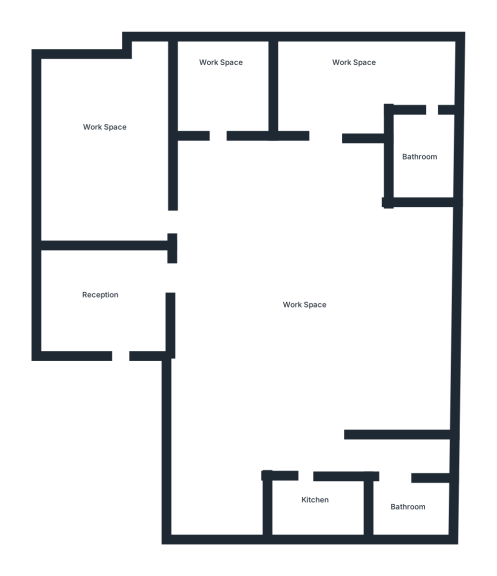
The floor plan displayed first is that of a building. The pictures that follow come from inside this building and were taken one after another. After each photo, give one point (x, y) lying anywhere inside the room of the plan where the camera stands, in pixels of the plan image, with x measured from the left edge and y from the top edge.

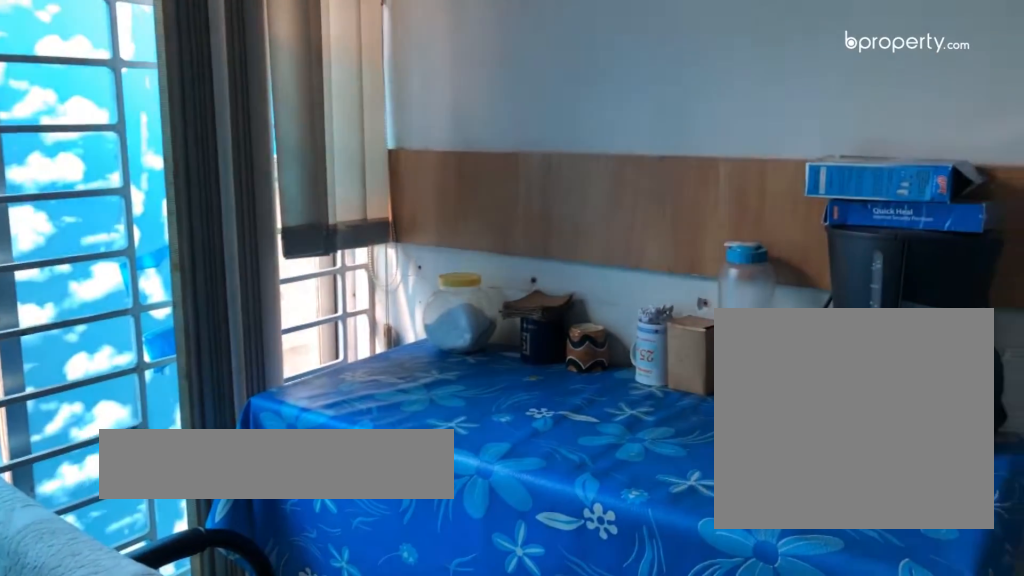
(316, 511)
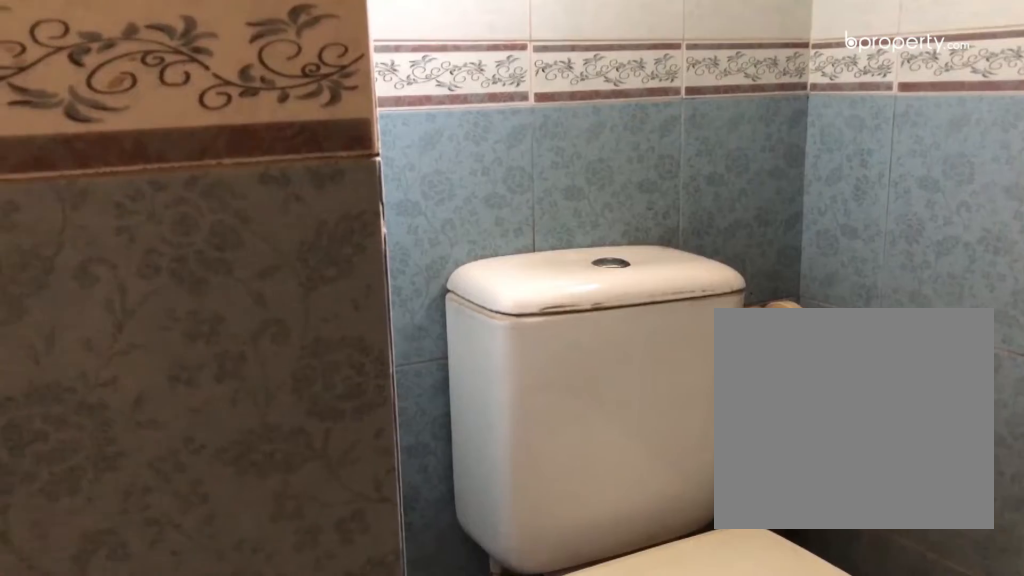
(409, 513)
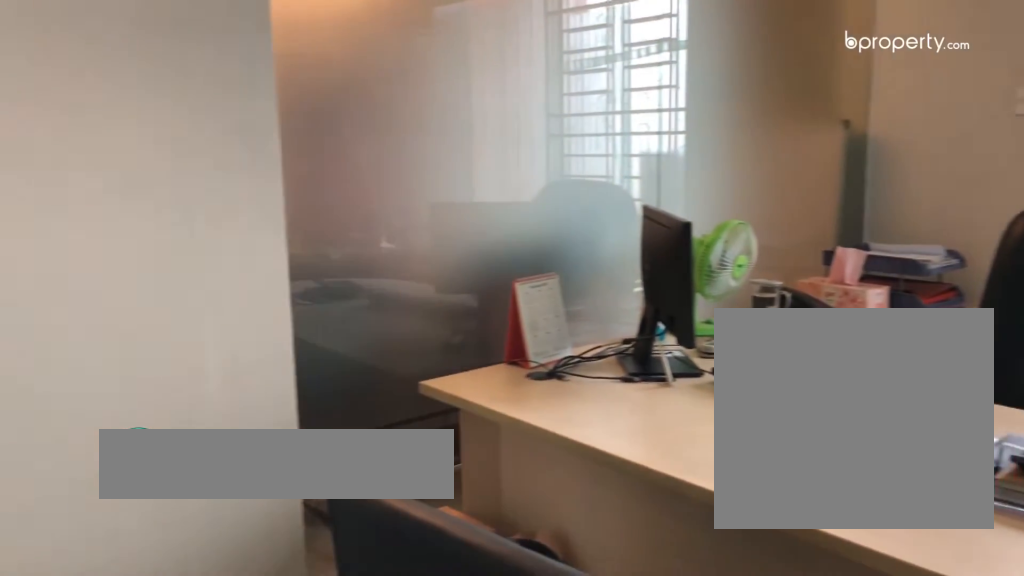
(226, 71)
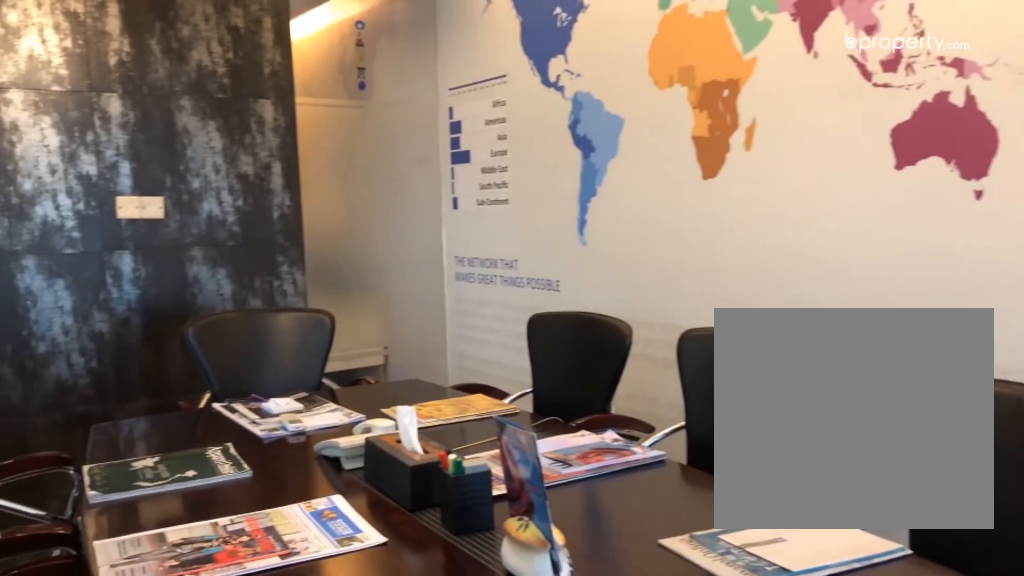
(112, 137)
